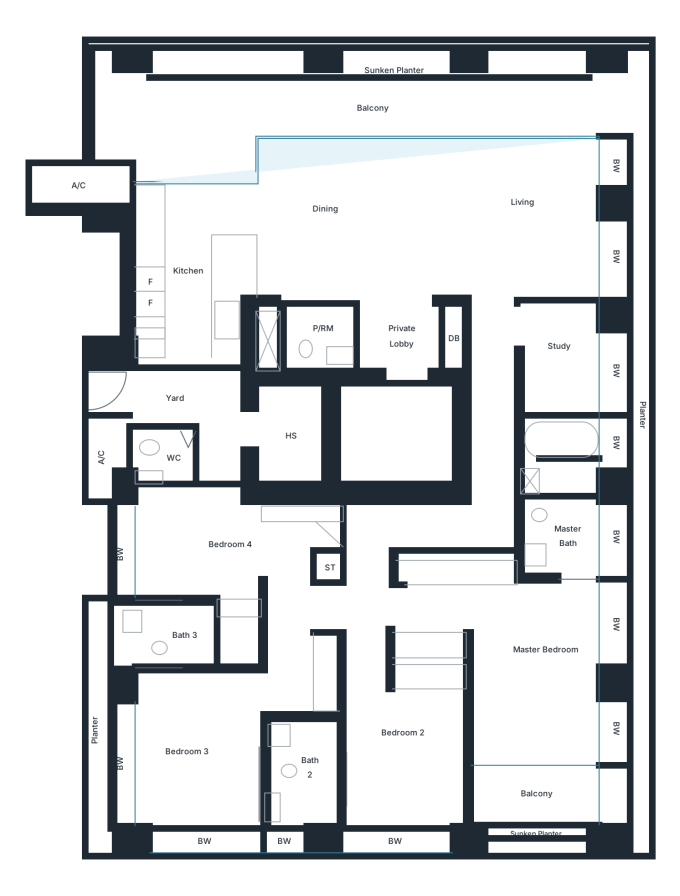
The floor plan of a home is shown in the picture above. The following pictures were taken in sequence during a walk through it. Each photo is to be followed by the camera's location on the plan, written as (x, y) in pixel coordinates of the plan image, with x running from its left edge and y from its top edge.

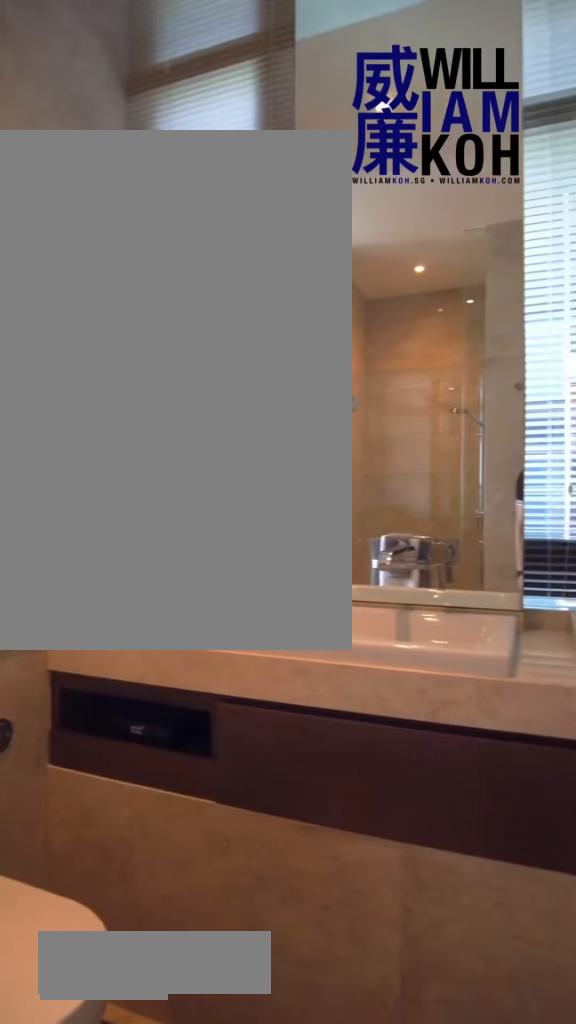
(195, 636)
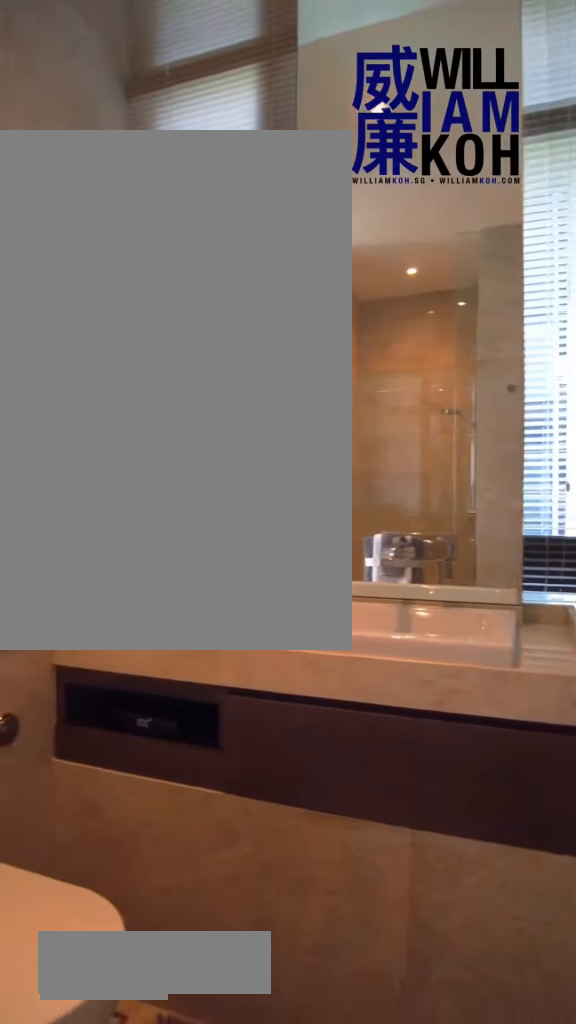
(195, 636)
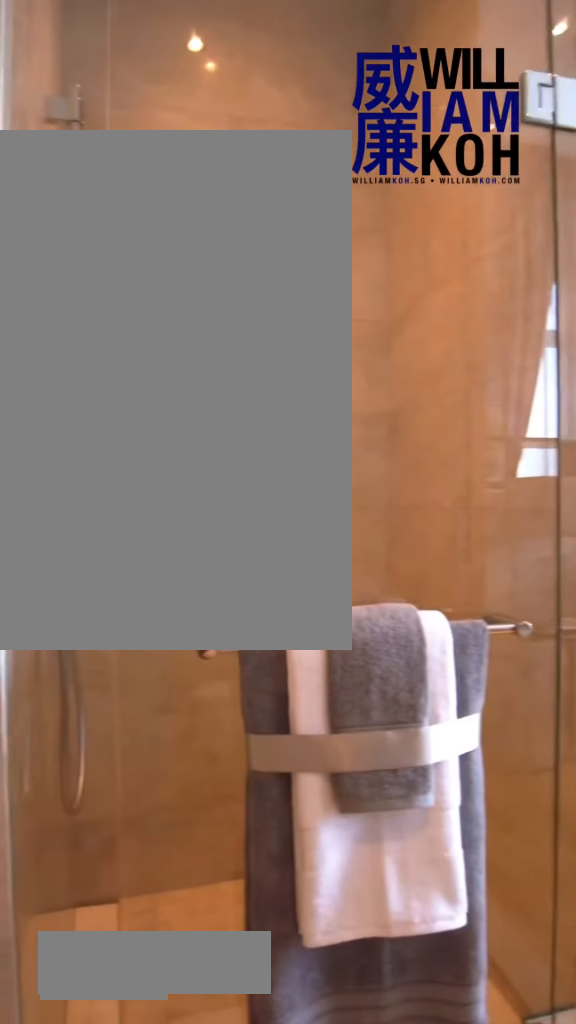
(195, 636)
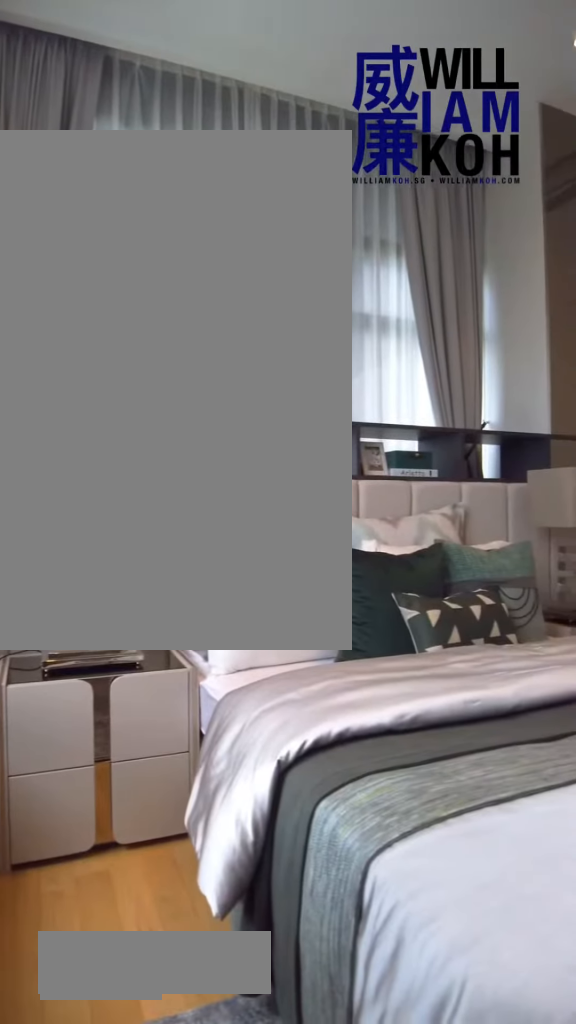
(236, 810)
